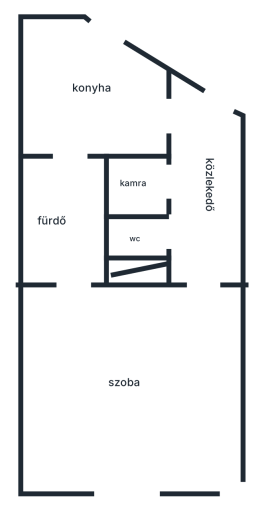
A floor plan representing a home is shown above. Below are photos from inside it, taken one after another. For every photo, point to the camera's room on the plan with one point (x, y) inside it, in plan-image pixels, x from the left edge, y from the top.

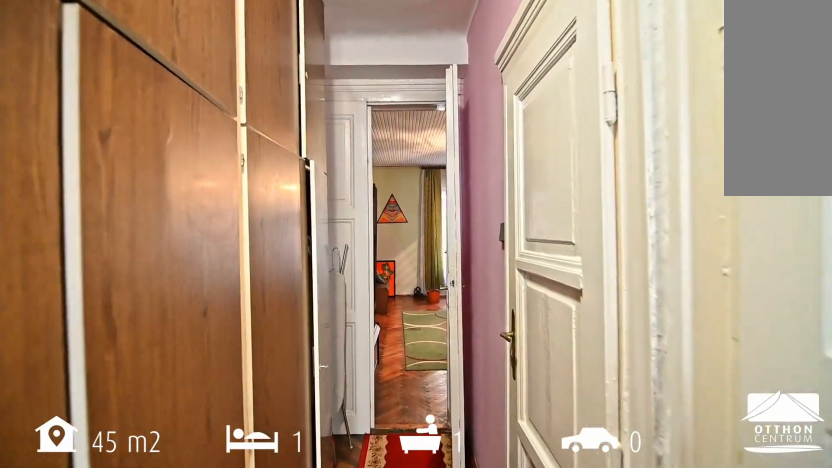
(210, 141)
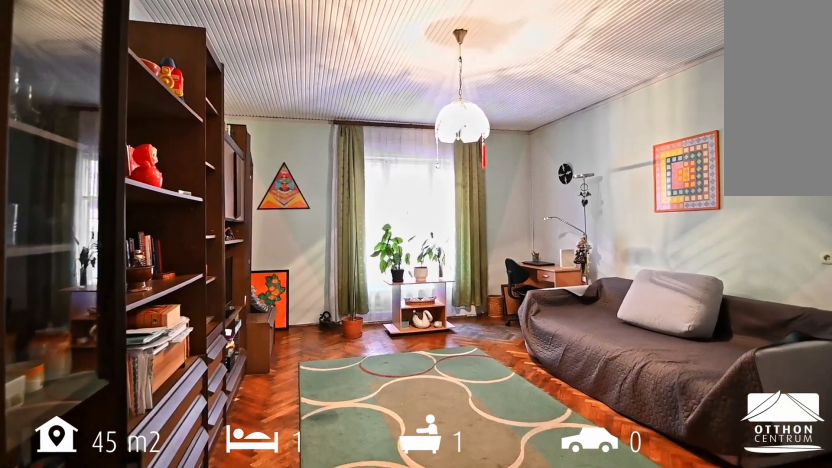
(126, 368)
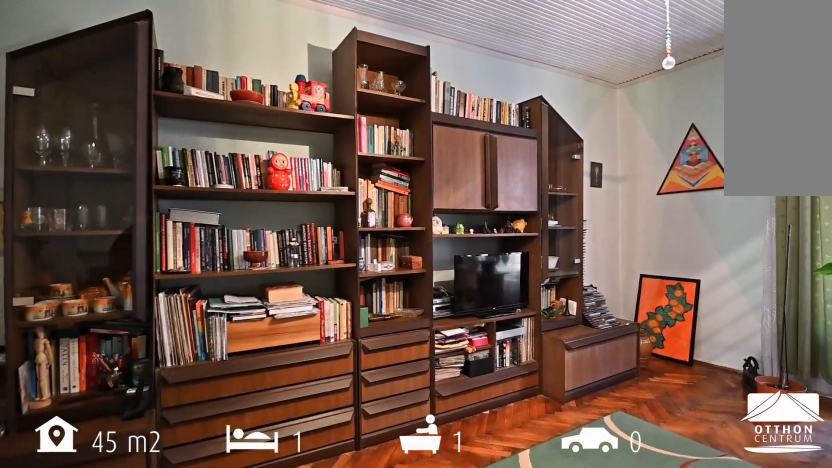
(126, 368)
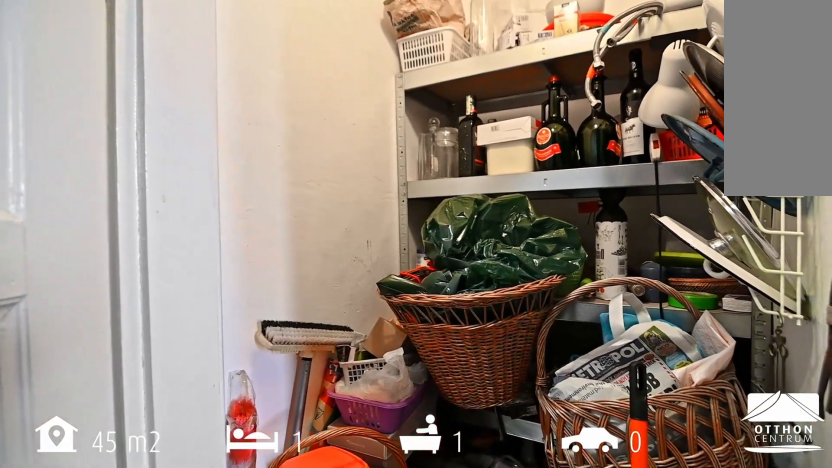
(142, 181)
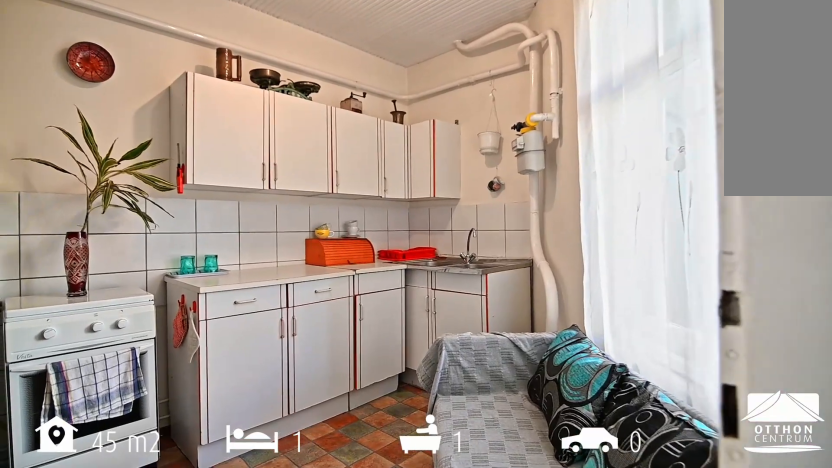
(90, 101)
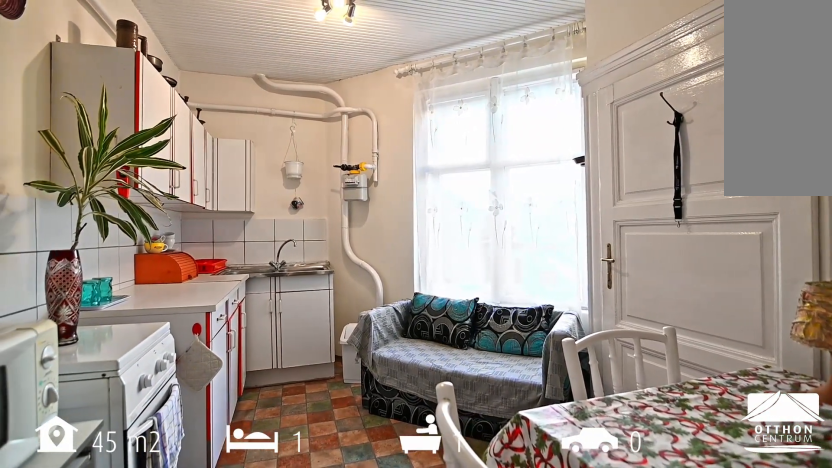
(90, 101)
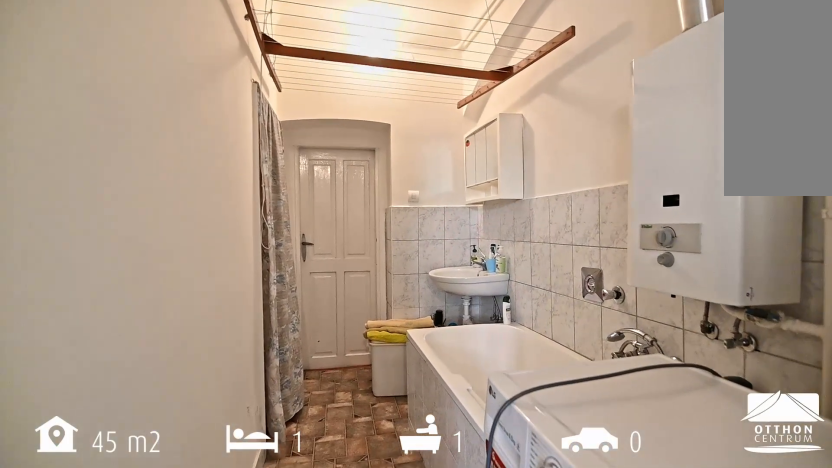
(66, 220)
